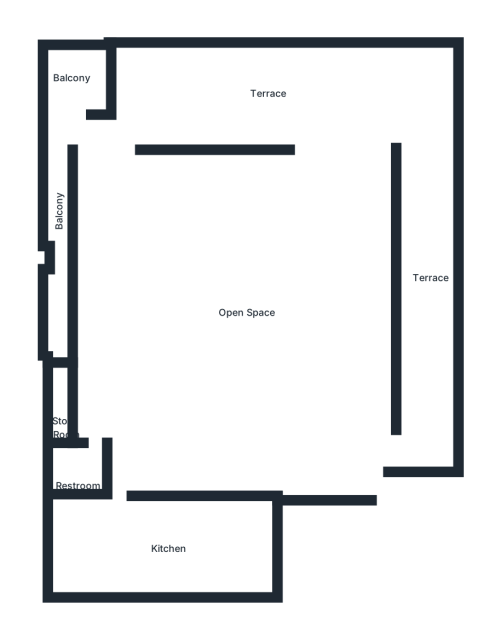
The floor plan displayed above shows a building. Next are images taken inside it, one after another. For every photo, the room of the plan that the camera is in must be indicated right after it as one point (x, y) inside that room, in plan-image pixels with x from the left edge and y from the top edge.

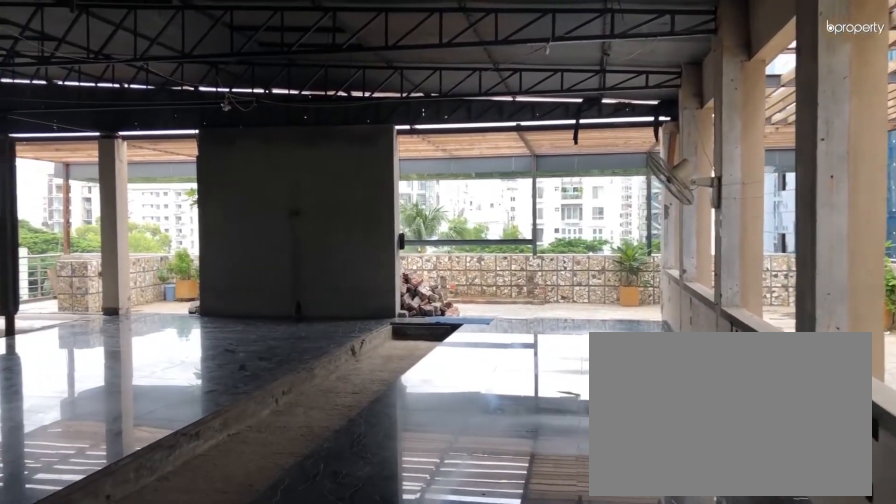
(326, 363)
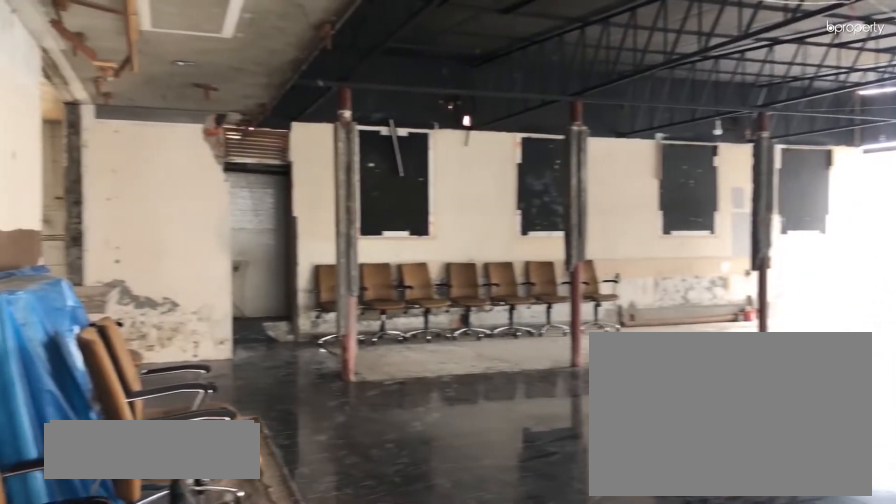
(326, 363)
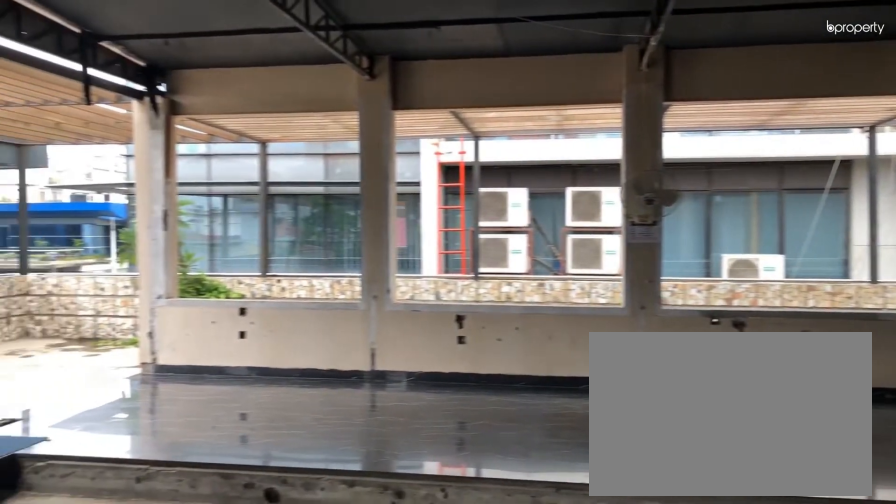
(177, 225)
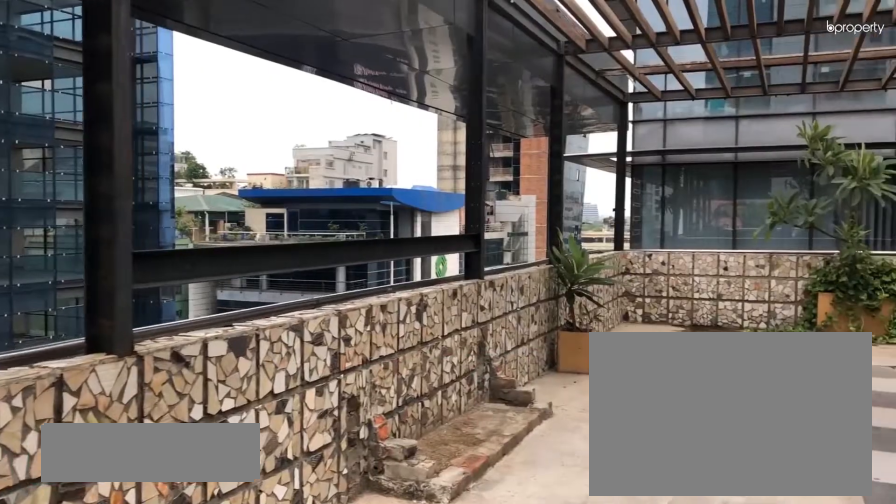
(195, 102)
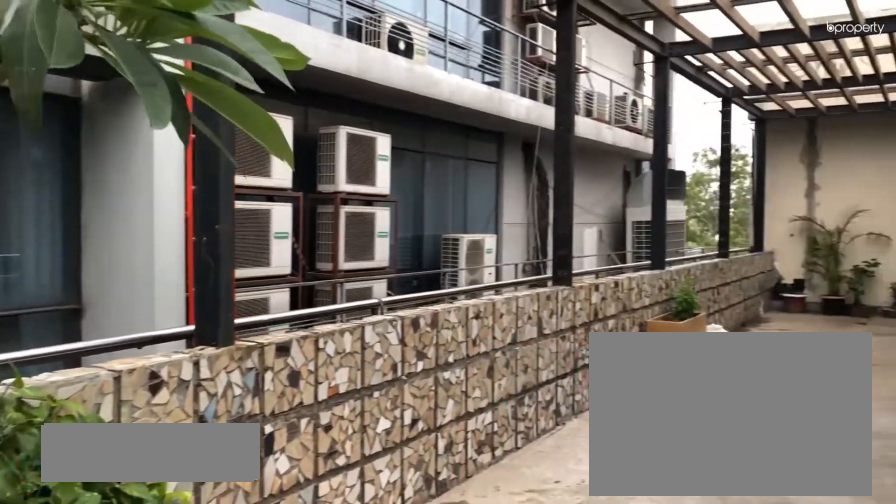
(419, 110)
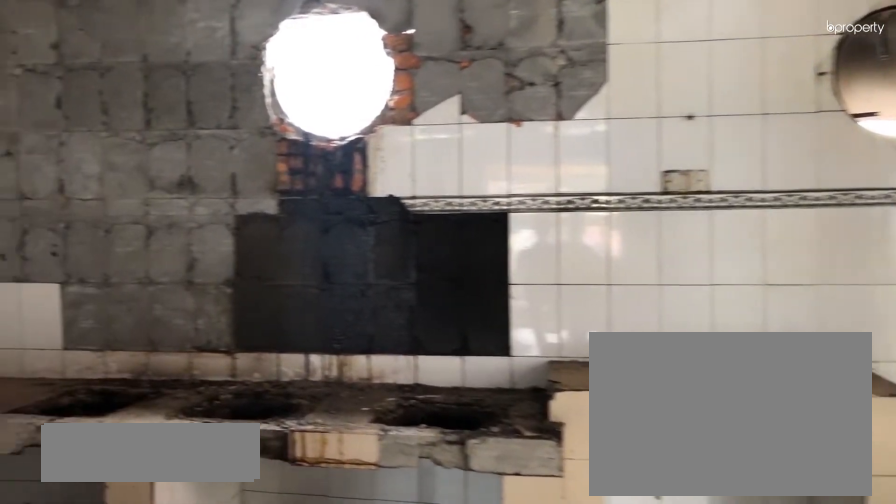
(138, 541)
